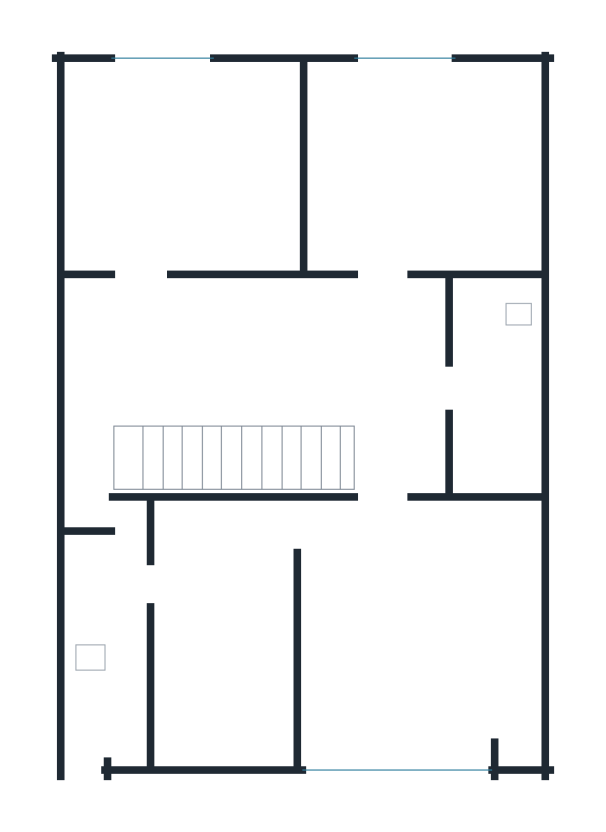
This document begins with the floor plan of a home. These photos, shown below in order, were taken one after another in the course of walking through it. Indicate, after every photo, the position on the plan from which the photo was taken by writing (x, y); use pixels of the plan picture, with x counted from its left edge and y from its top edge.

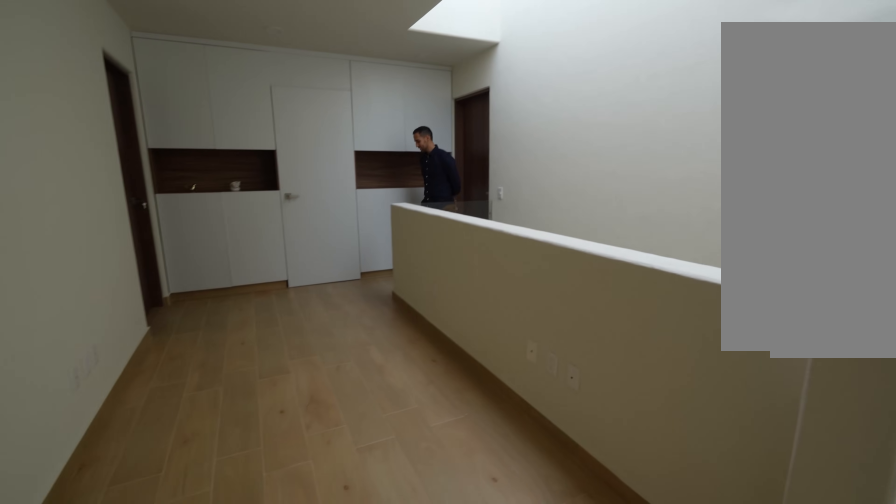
(90, 338)
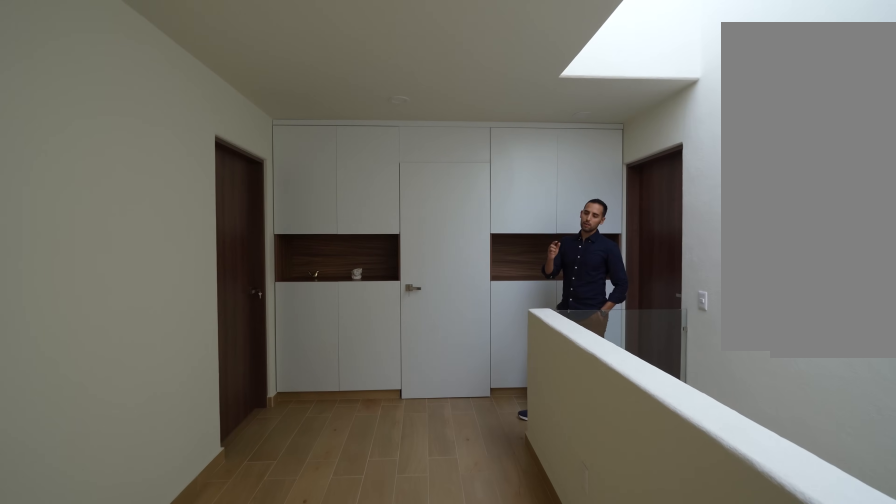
(124, 352)
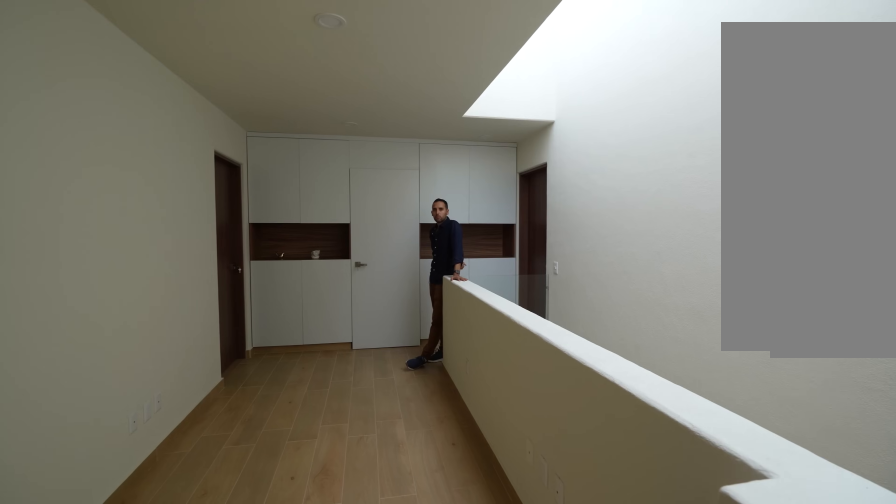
(94, 391)
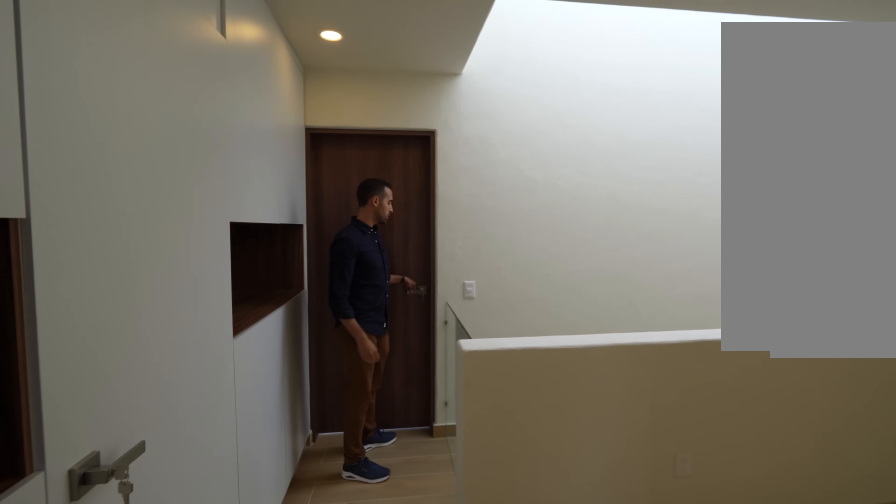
(374, 346)
